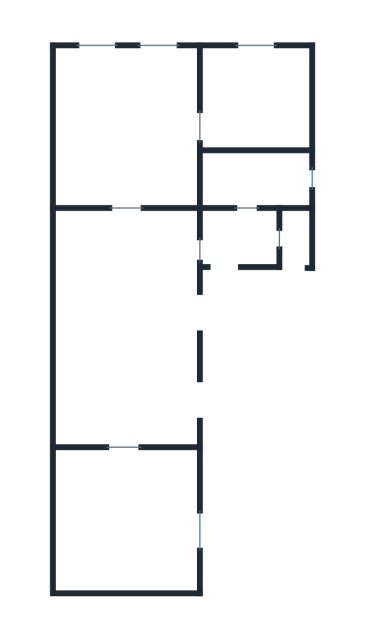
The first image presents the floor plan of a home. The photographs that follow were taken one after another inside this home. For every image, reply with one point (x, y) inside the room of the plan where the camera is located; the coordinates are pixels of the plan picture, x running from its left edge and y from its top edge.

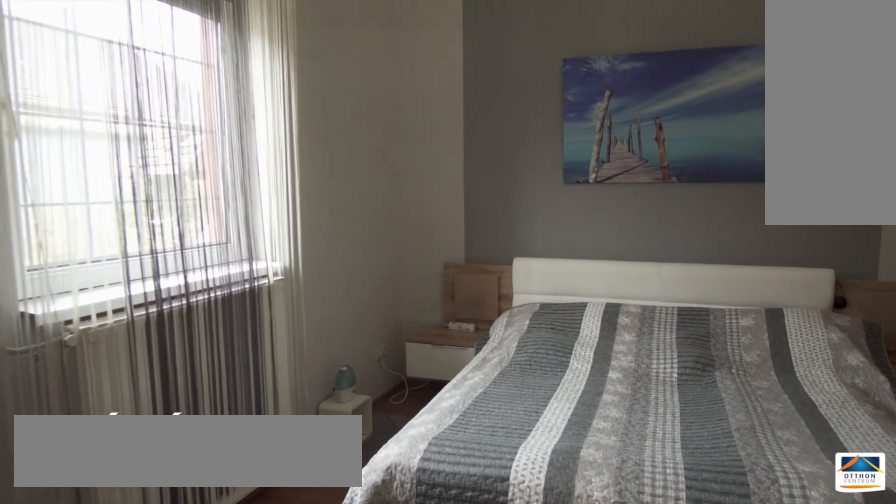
(118, 524)
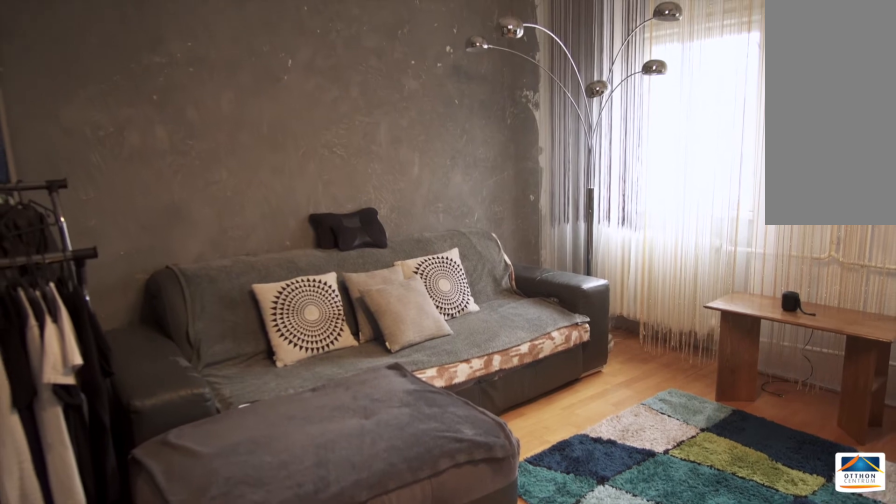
(118, 117)
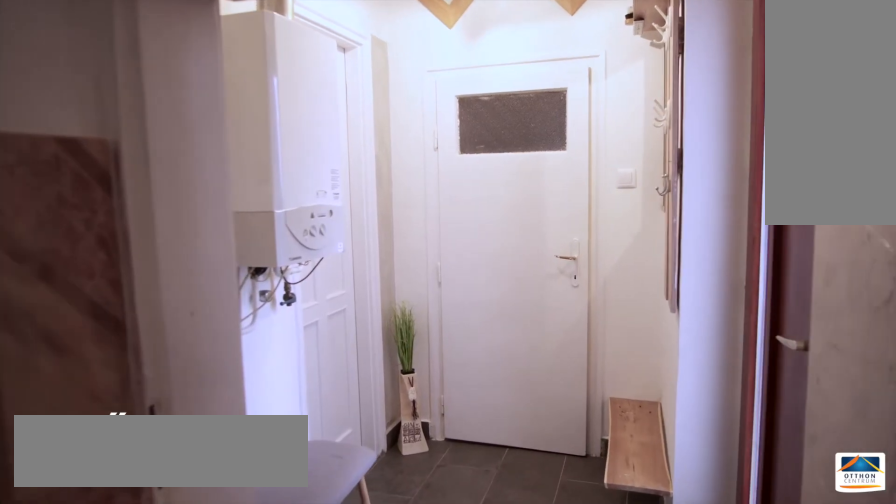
(235, 237)
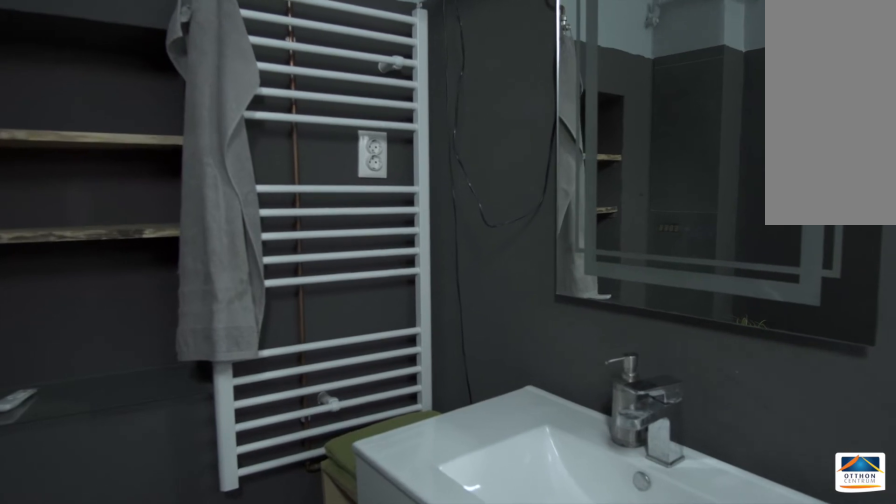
(259, 178)
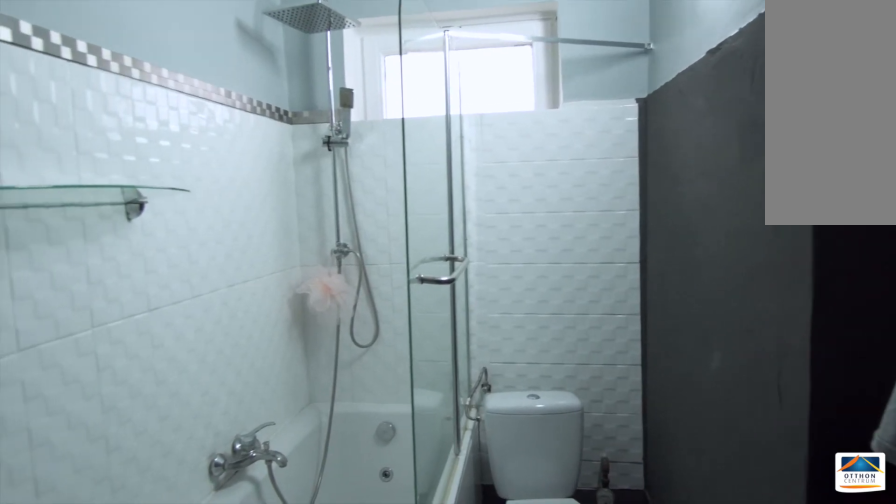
(259, 178)
